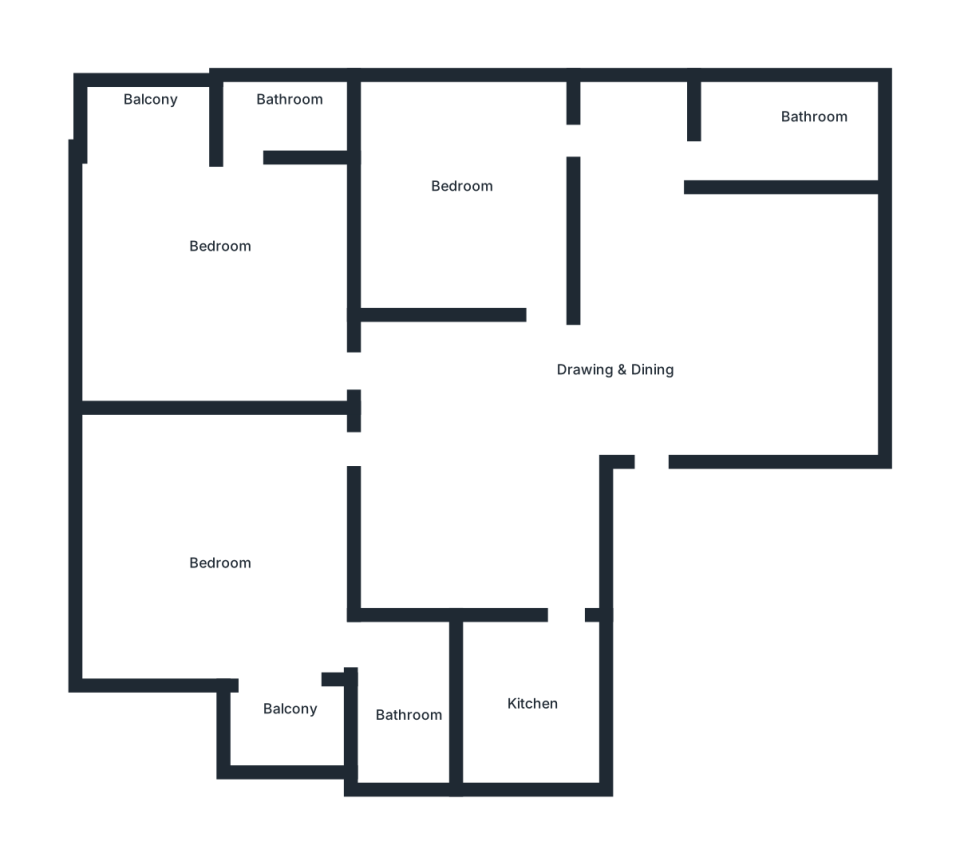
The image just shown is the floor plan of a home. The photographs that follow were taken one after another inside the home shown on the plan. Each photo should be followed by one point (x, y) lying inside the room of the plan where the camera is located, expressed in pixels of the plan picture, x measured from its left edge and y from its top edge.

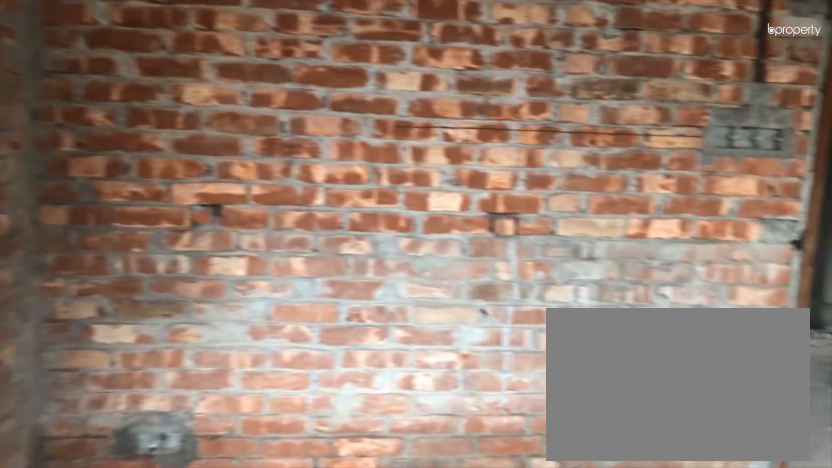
(228, 245)
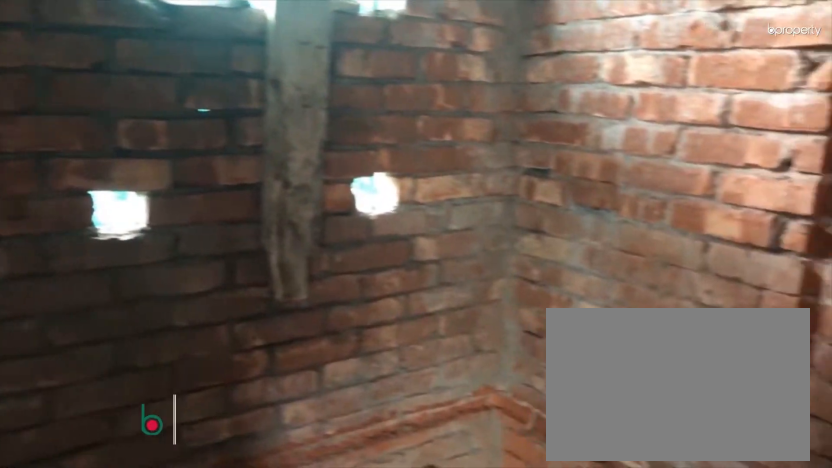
(283, 116)
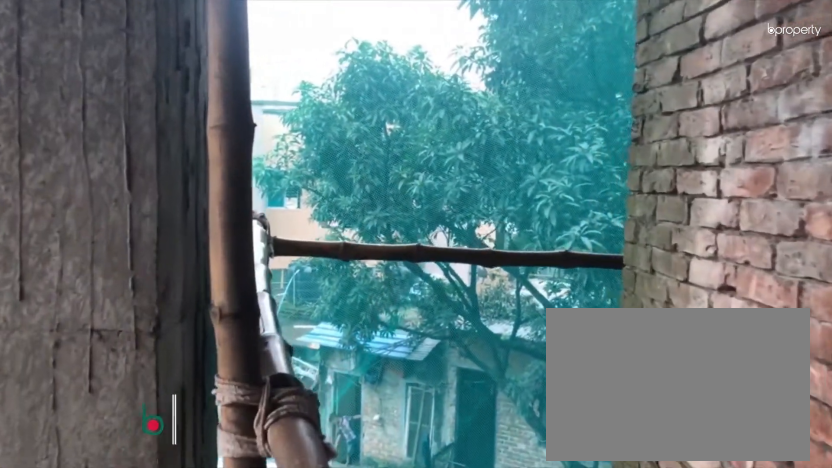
(144, 117)
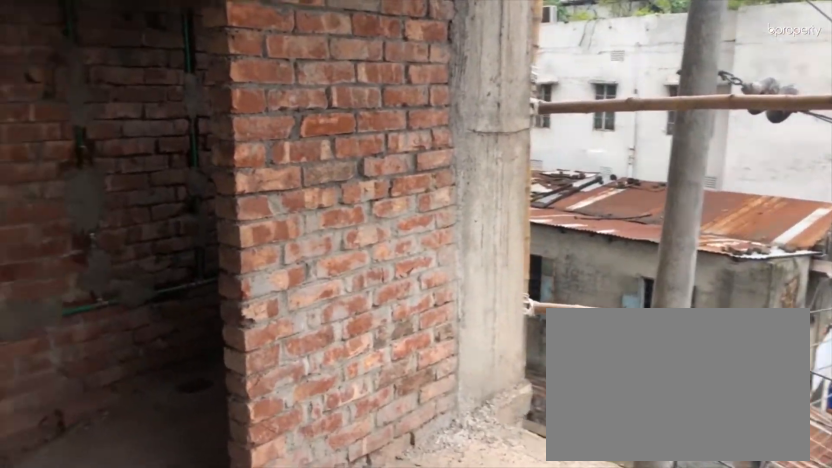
(226, 527)
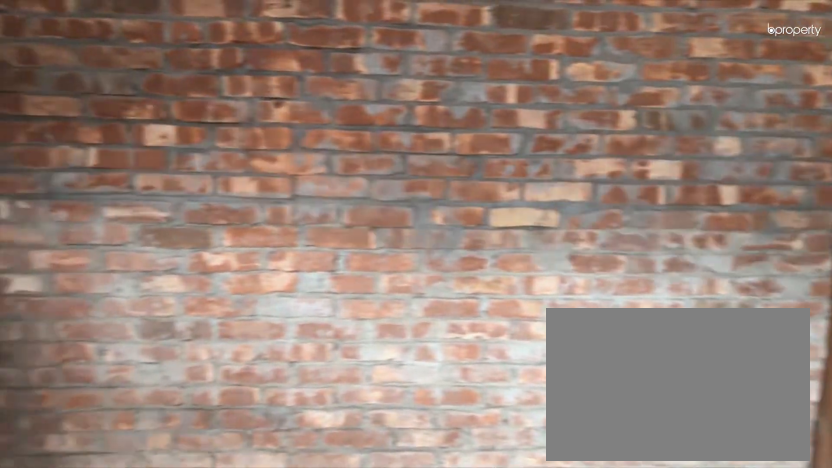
(237, 534)
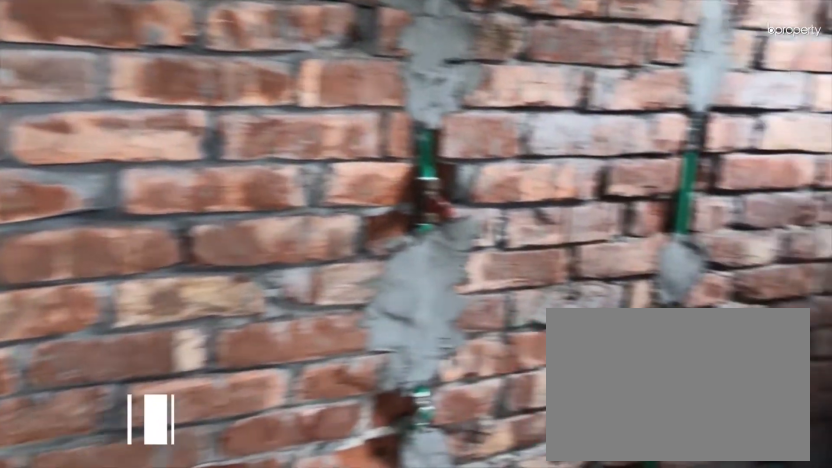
(402, 708)
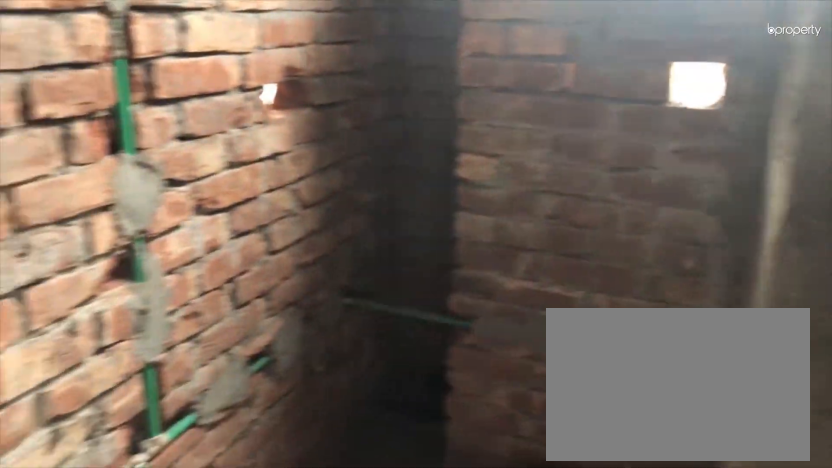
(401, 690)
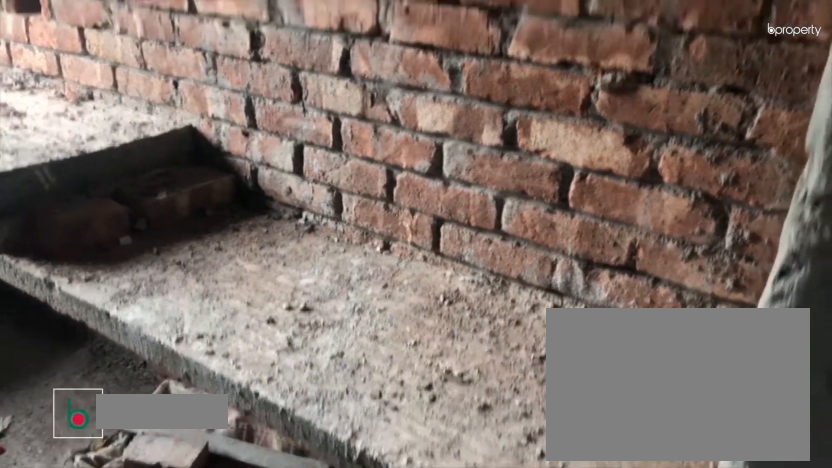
(542, 707)
